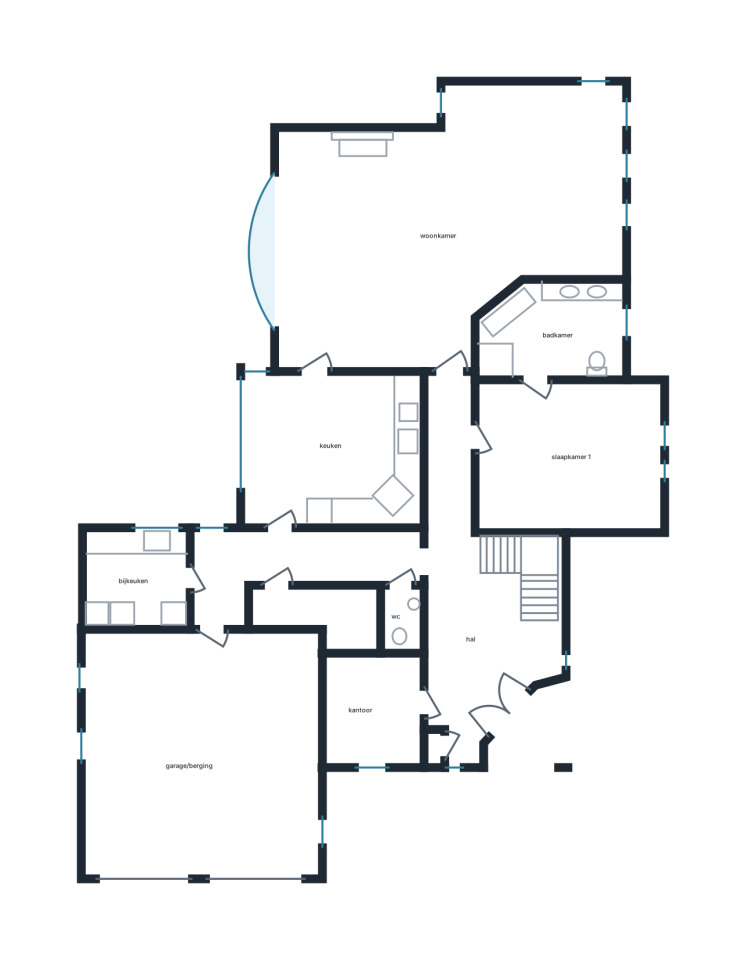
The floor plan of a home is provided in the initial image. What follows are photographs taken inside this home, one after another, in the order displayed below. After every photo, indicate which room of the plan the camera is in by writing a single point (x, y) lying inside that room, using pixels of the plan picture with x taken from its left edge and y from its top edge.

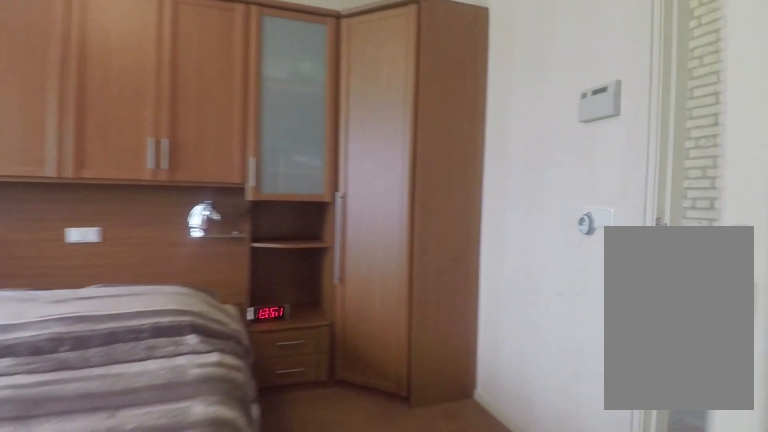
(566, 455)
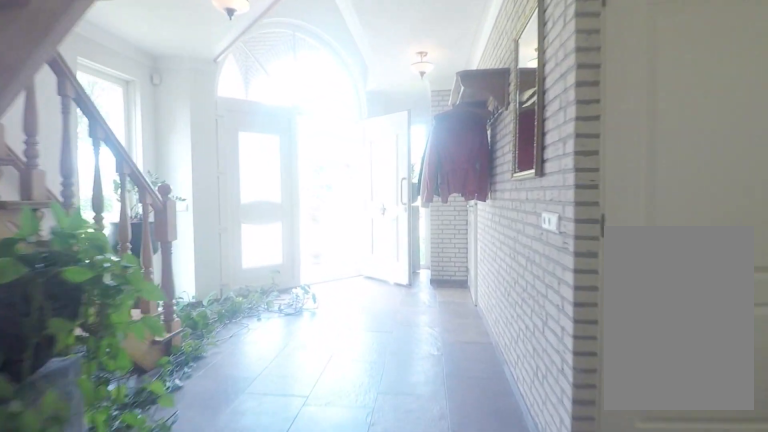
(470, 594)
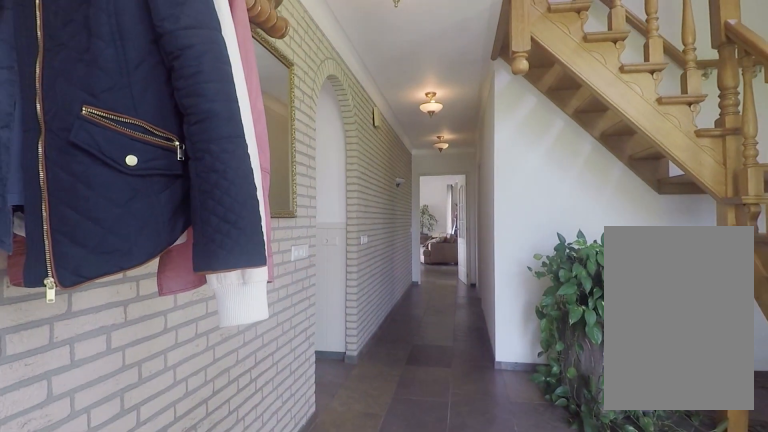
(470, 594)
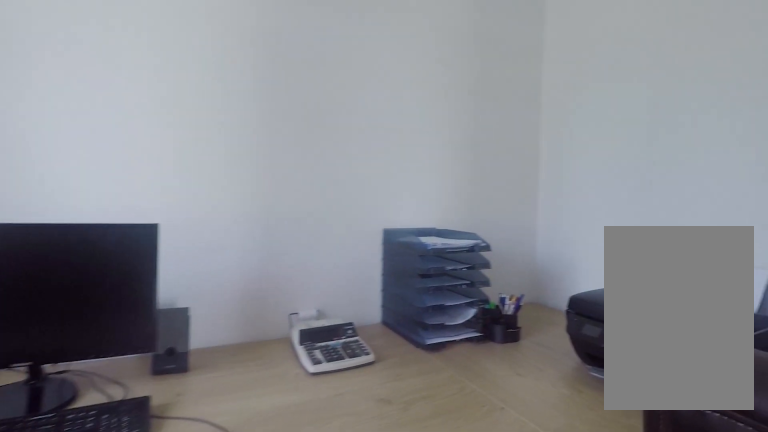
(371, 710)
